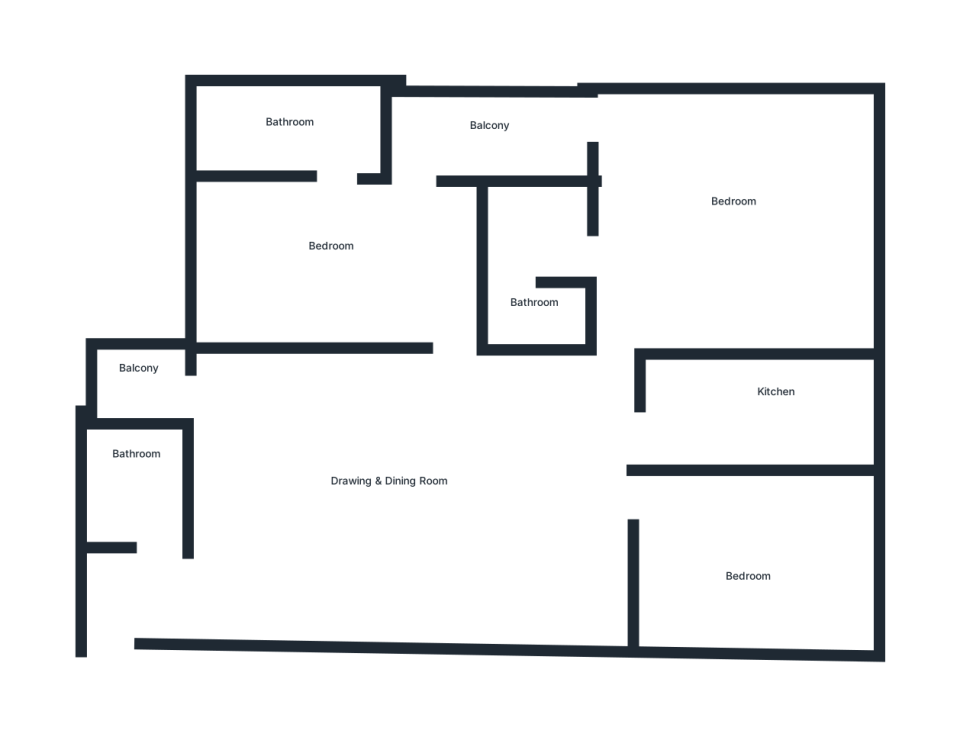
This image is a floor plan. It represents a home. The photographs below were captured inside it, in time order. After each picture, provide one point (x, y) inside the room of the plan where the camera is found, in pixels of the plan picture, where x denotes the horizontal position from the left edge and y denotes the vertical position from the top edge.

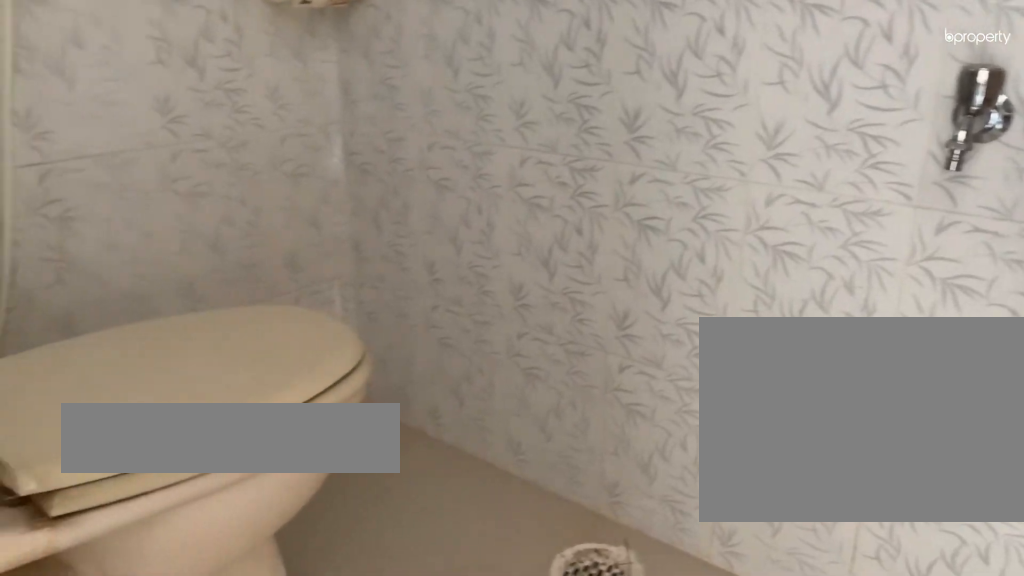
(304, 124)
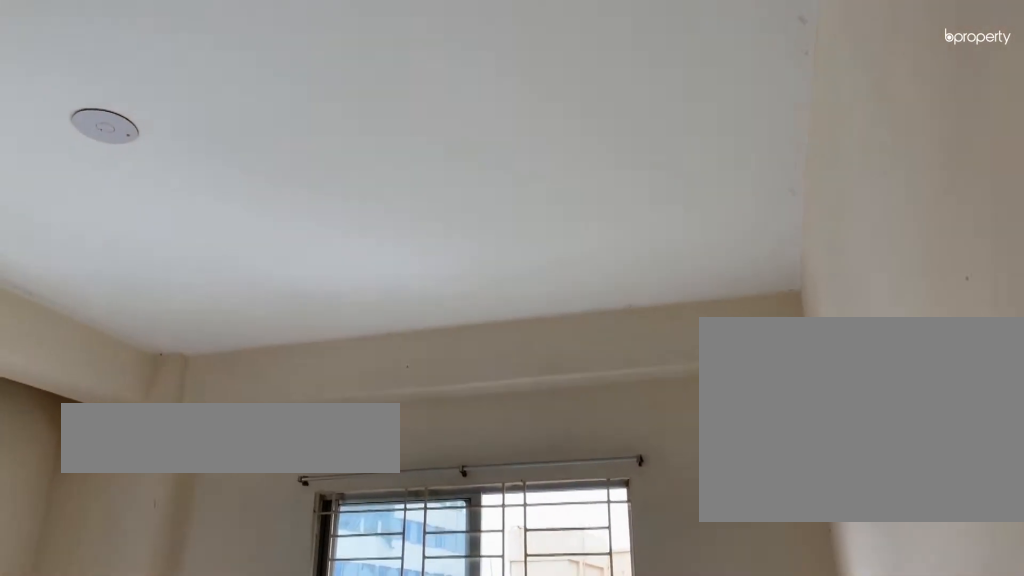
(703, 234)
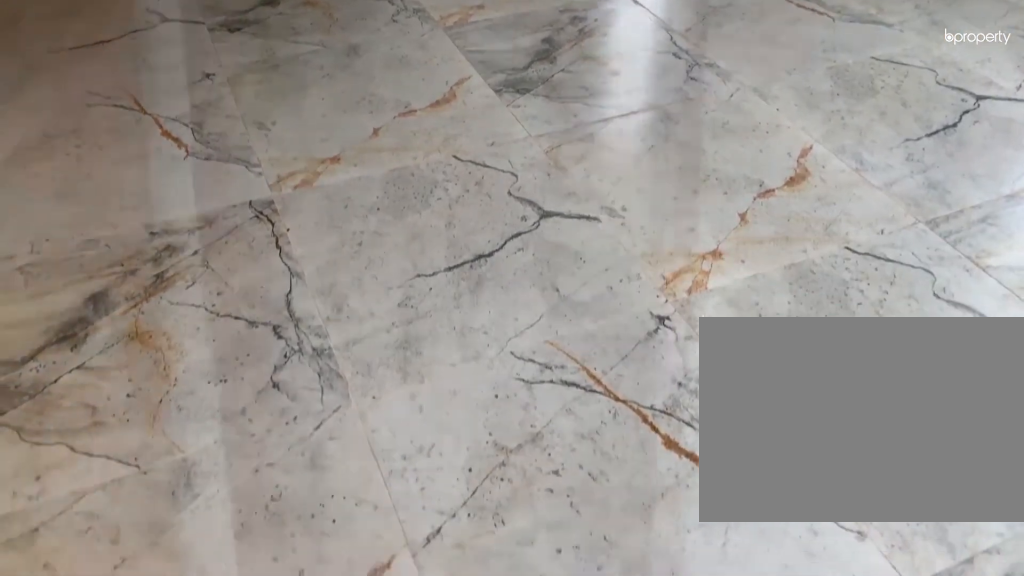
(688, 245)
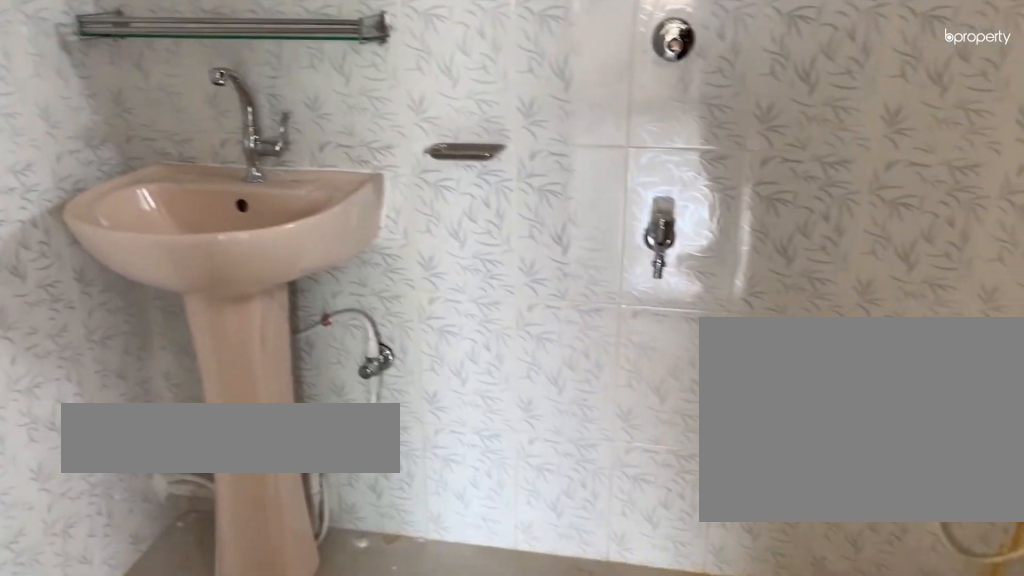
(534, 264)
